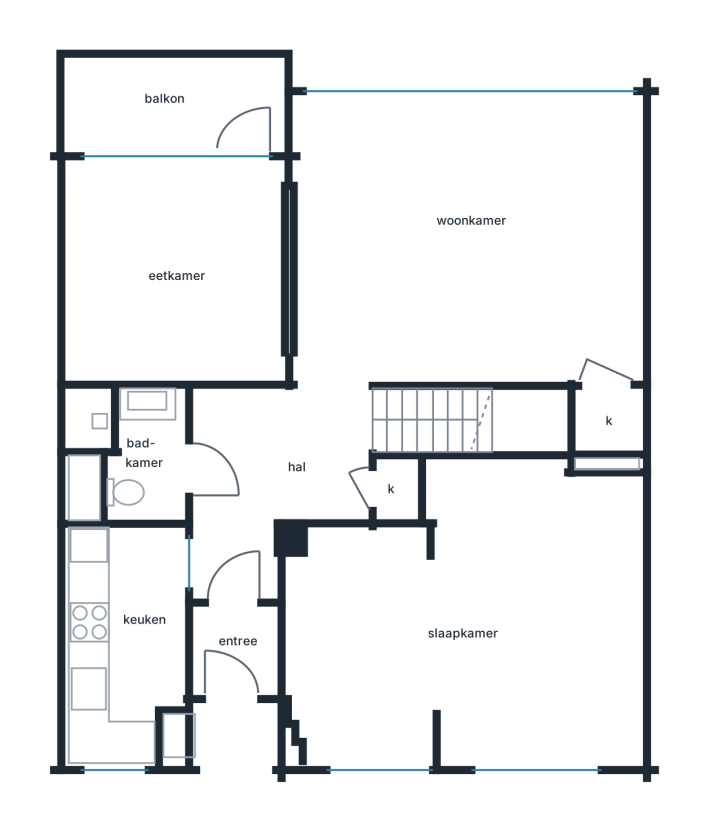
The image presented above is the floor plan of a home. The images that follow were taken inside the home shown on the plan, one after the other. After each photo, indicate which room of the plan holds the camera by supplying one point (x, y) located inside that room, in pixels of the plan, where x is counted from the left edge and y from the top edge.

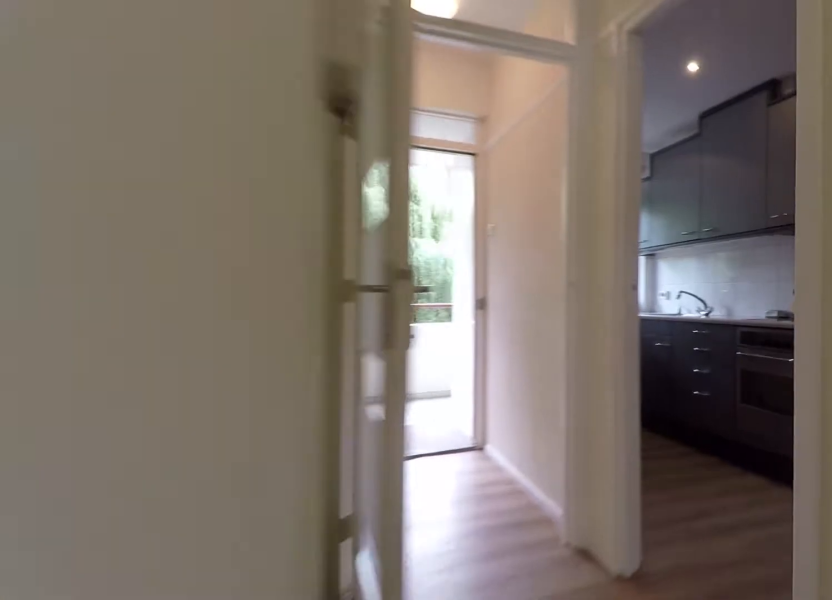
(265, 510)
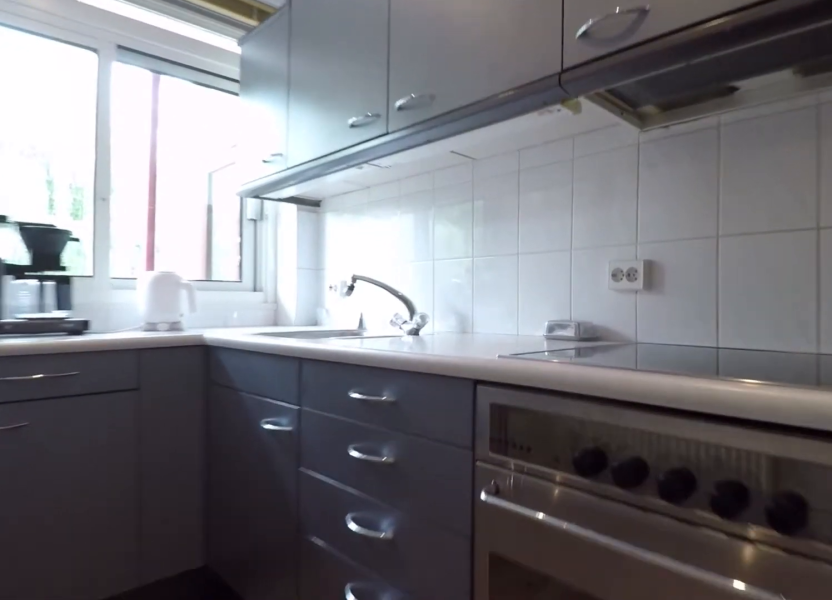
(123, 640)
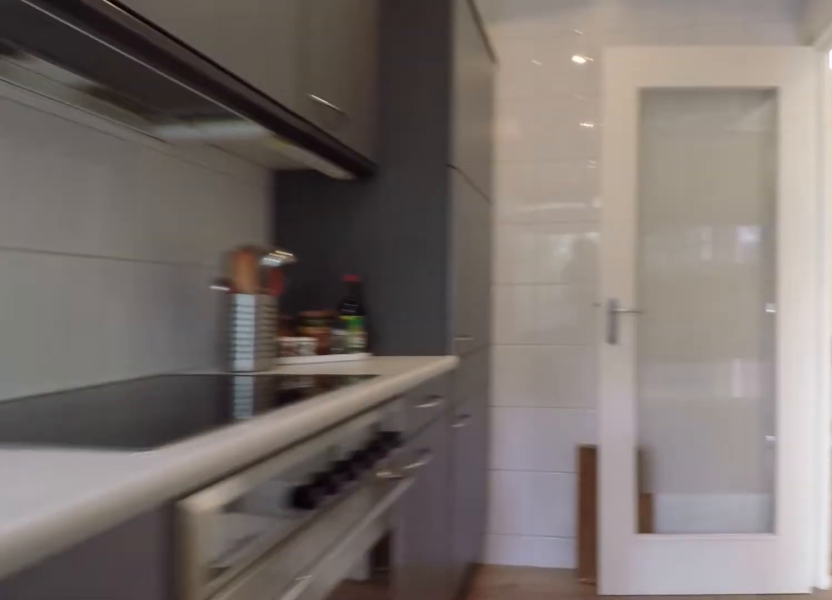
(123, 640)
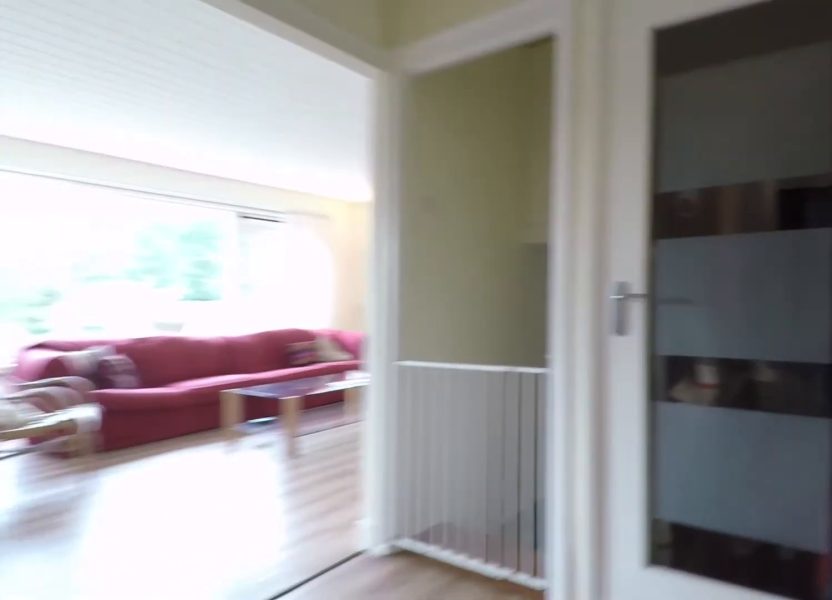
(265, 510)
